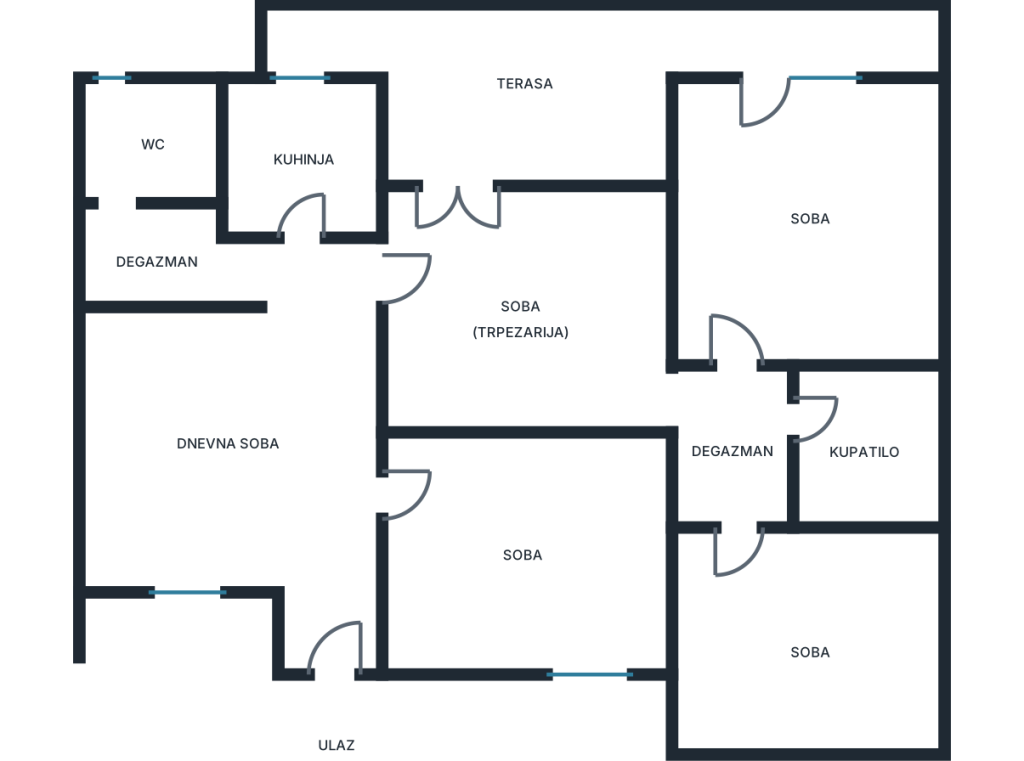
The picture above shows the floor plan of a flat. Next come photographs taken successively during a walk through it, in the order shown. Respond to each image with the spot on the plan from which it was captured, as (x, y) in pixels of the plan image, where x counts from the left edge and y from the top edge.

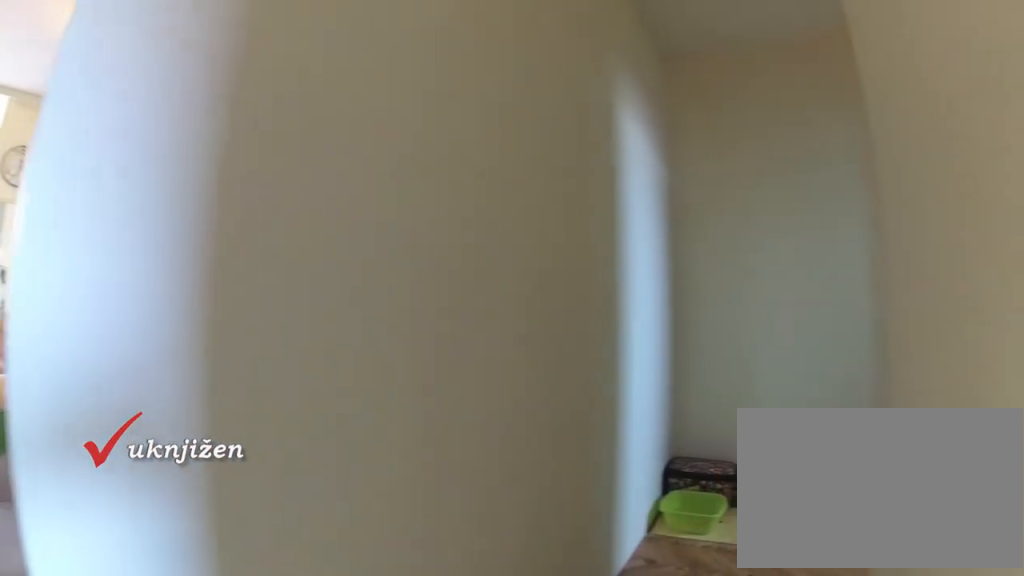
(317, 269)
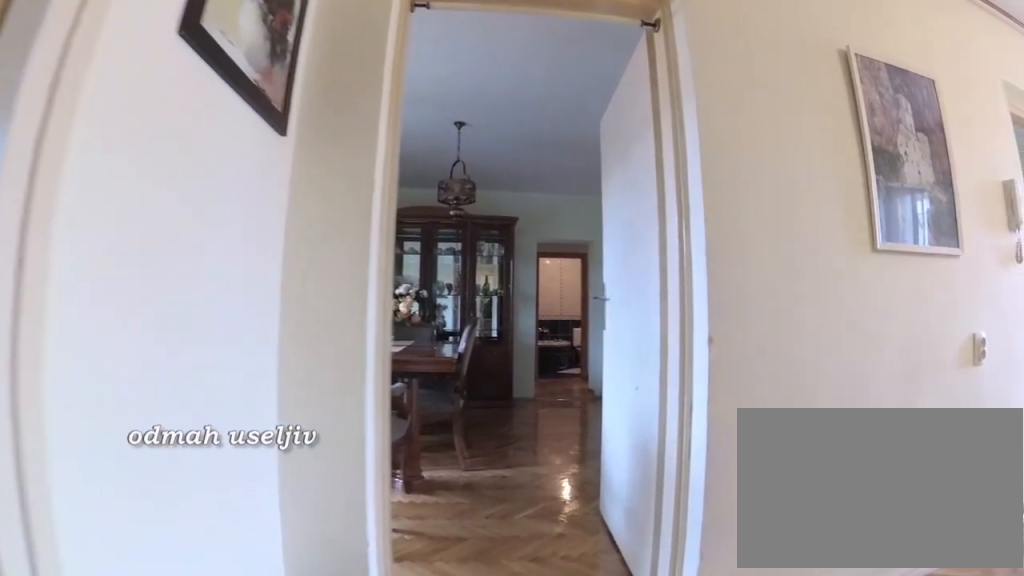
(254, 282)
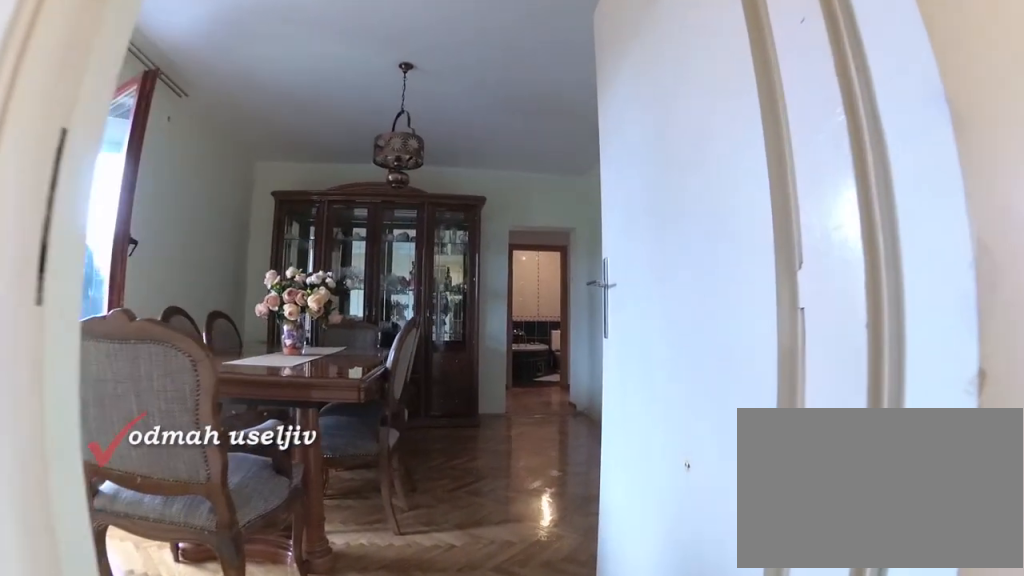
(311, 302)
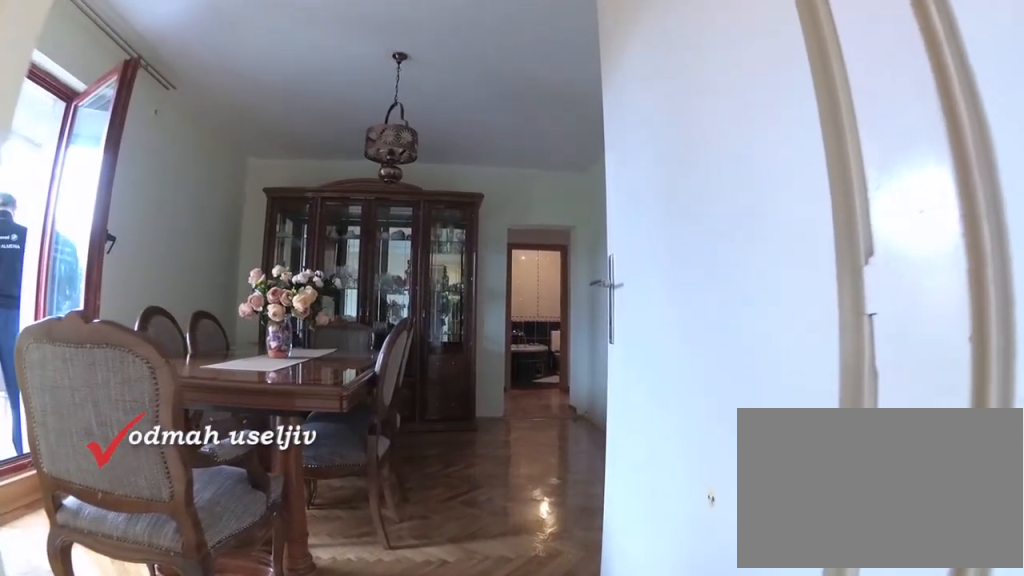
(321, 306)
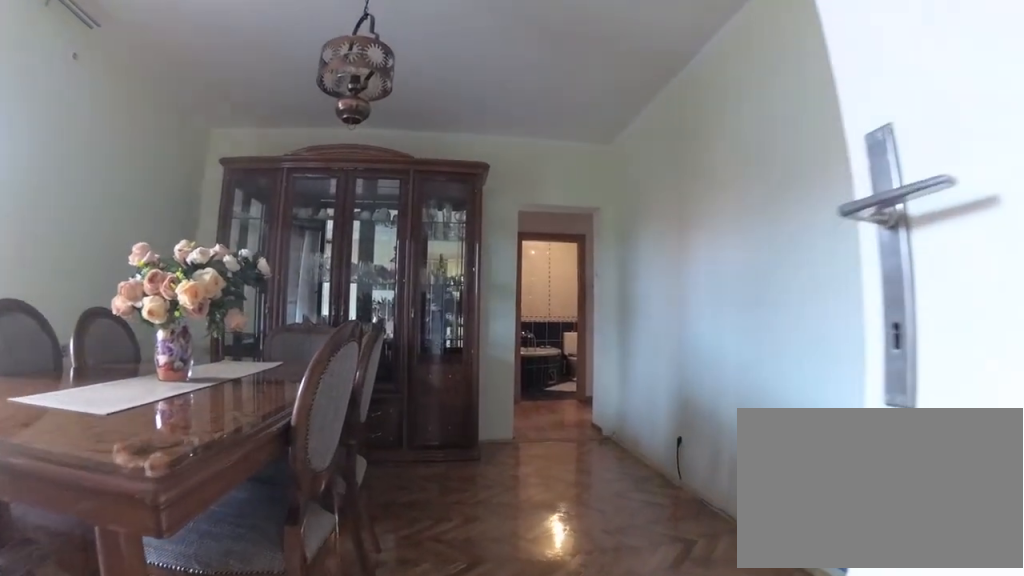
(376, 325)
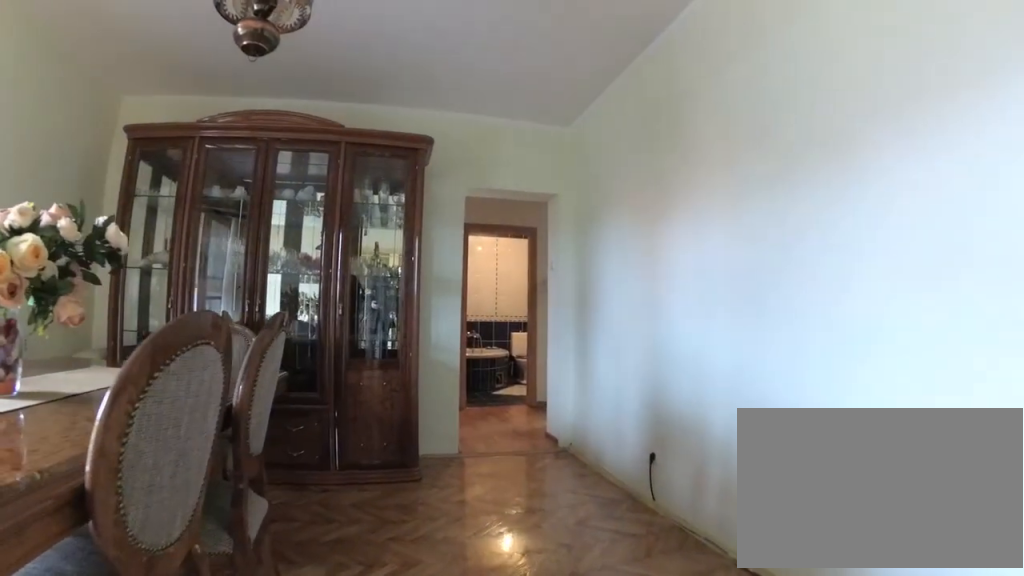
(401, 334)
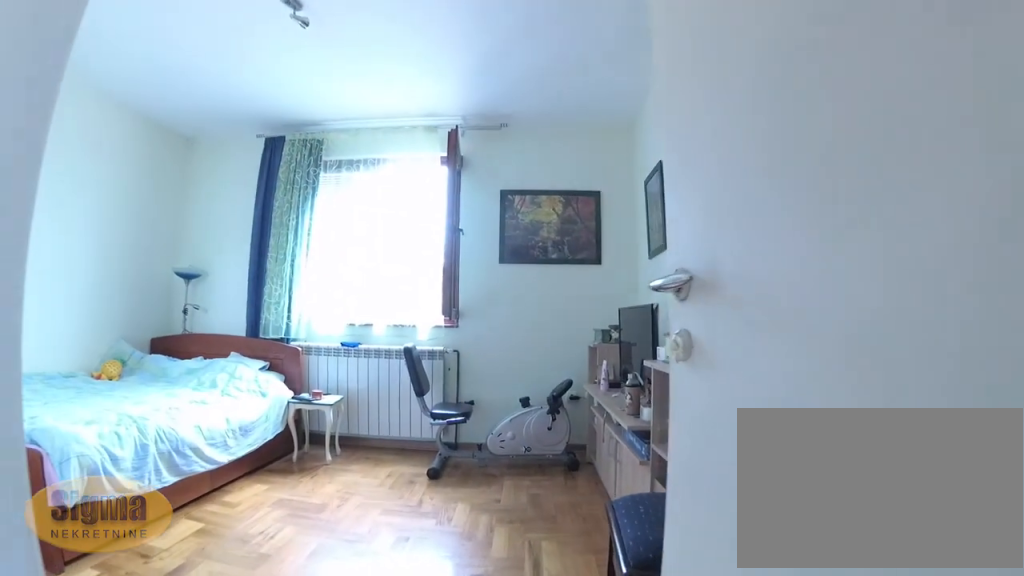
(736, 478)
